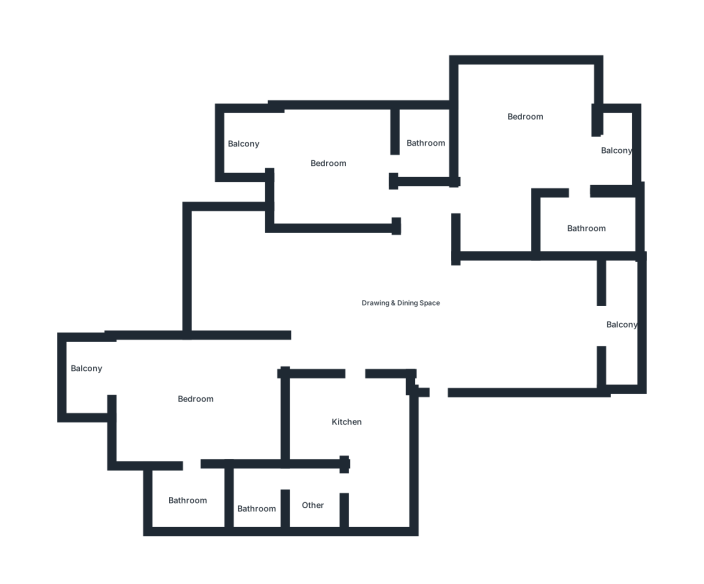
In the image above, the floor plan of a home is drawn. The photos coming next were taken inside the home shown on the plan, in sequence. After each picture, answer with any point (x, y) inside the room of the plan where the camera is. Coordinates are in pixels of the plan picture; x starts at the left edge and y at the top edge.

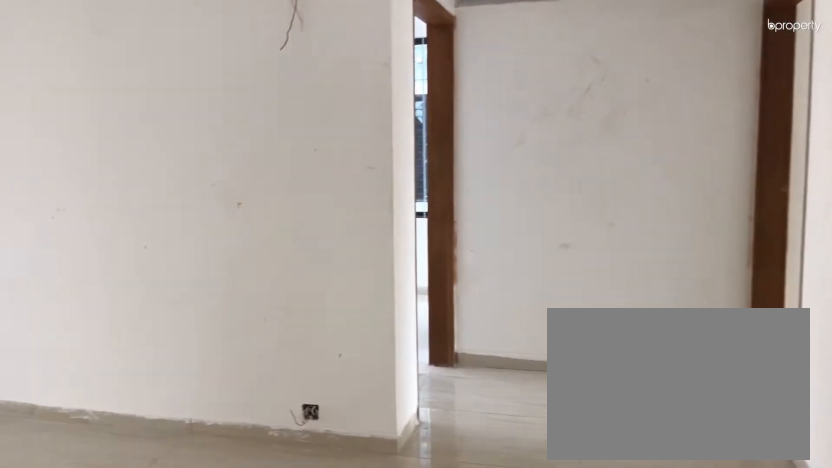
(332, 295)
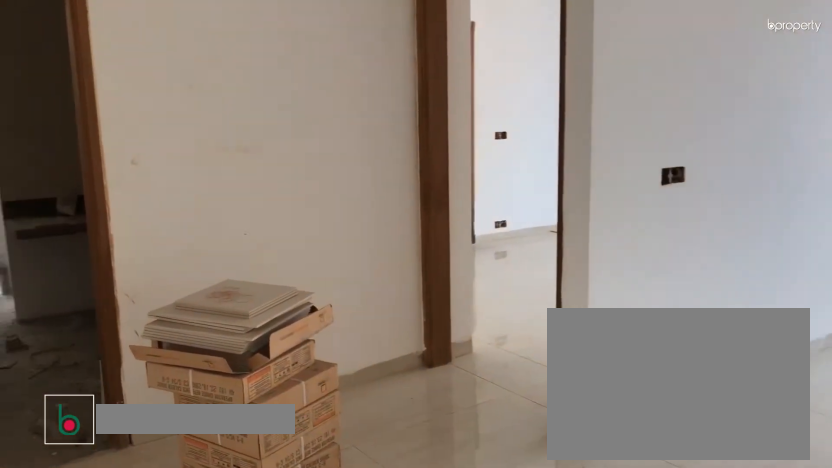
(332, 295)
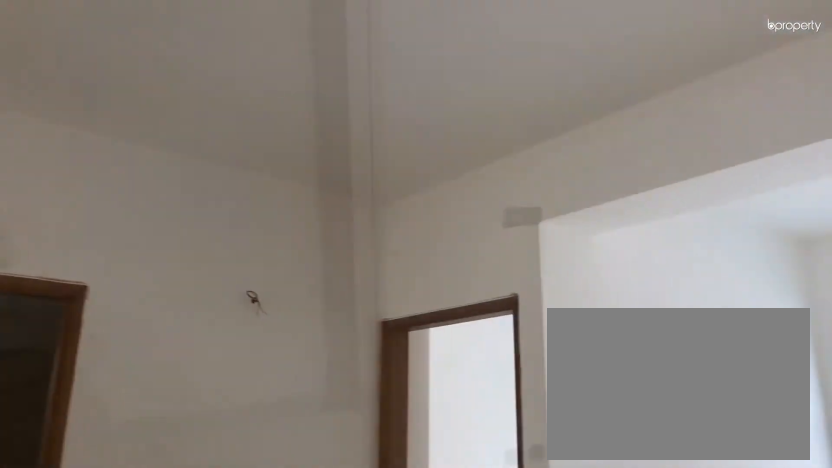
(232, 265)
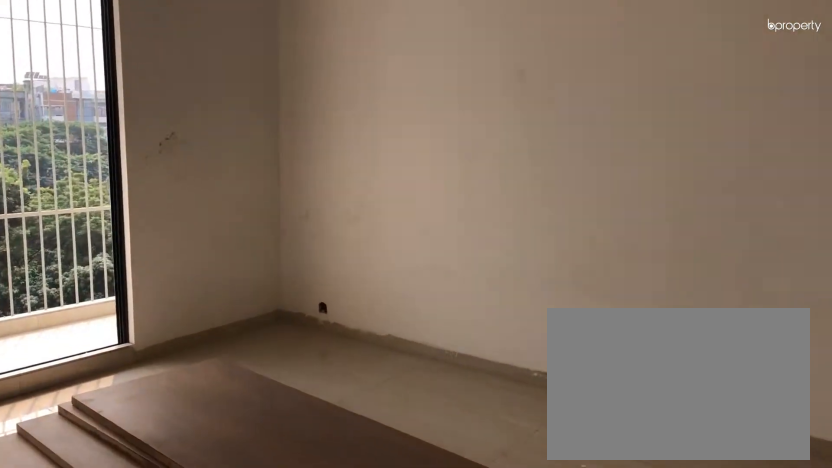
(532, 320)
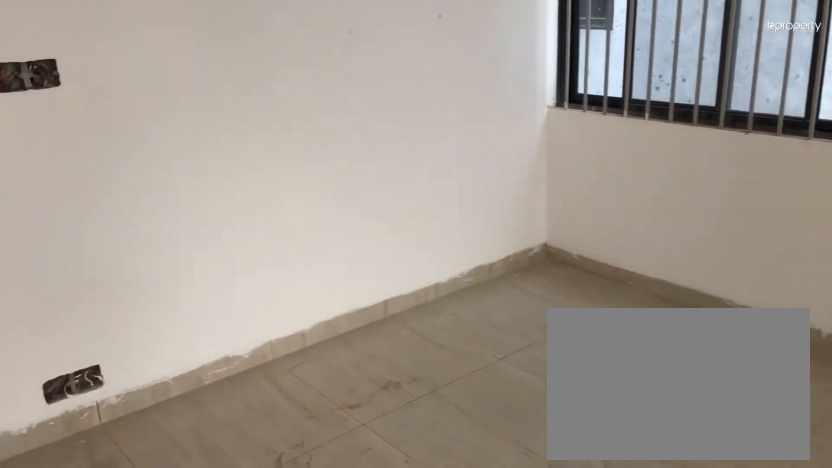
(517, 135)
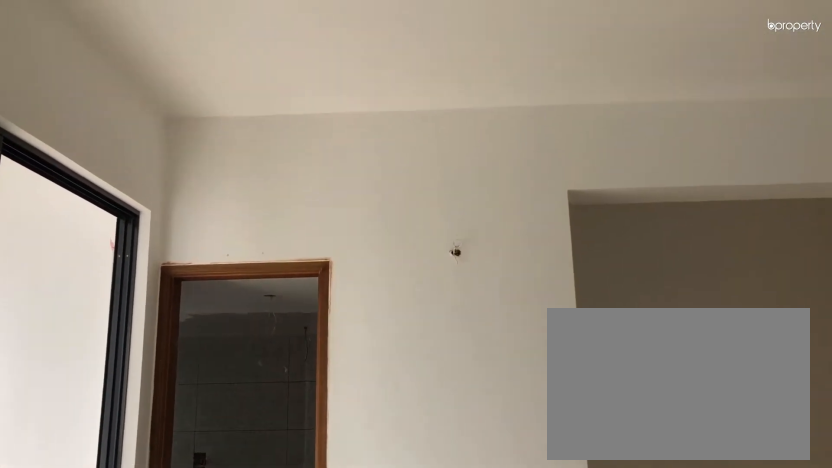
(517, 135)
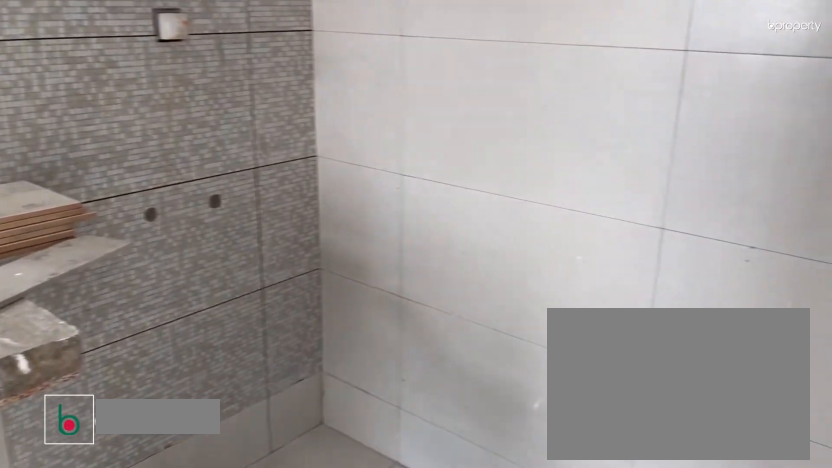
(596, 228)
